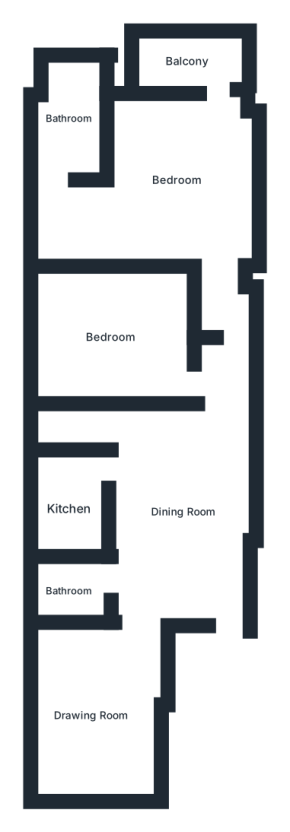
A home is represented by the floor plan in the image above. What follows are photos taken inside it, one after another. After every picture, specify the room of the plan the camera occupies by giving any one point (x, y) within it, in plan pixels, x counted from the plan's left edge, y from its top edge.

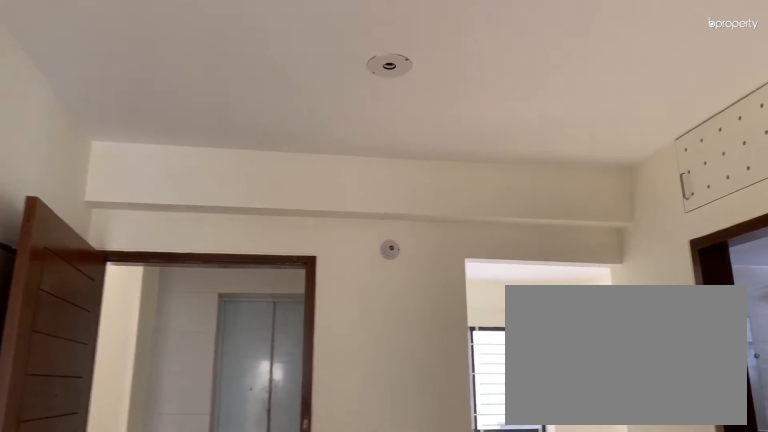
(182, 505)
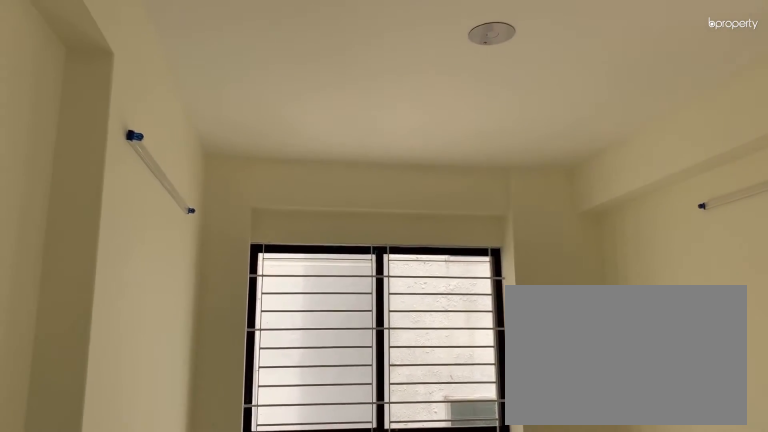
(92, 715)
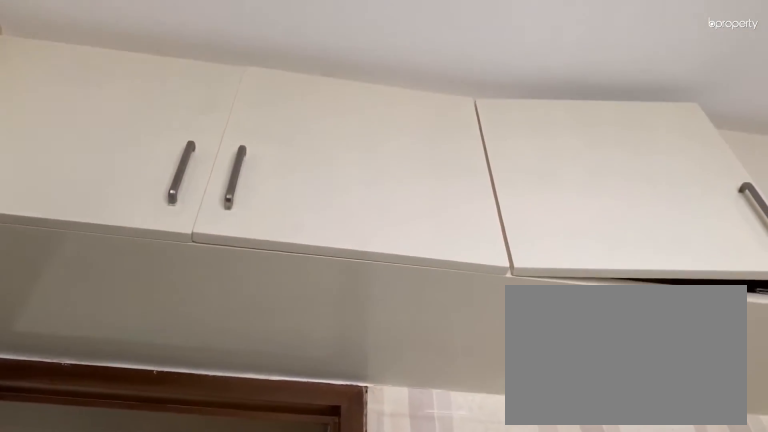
(69, 504)
